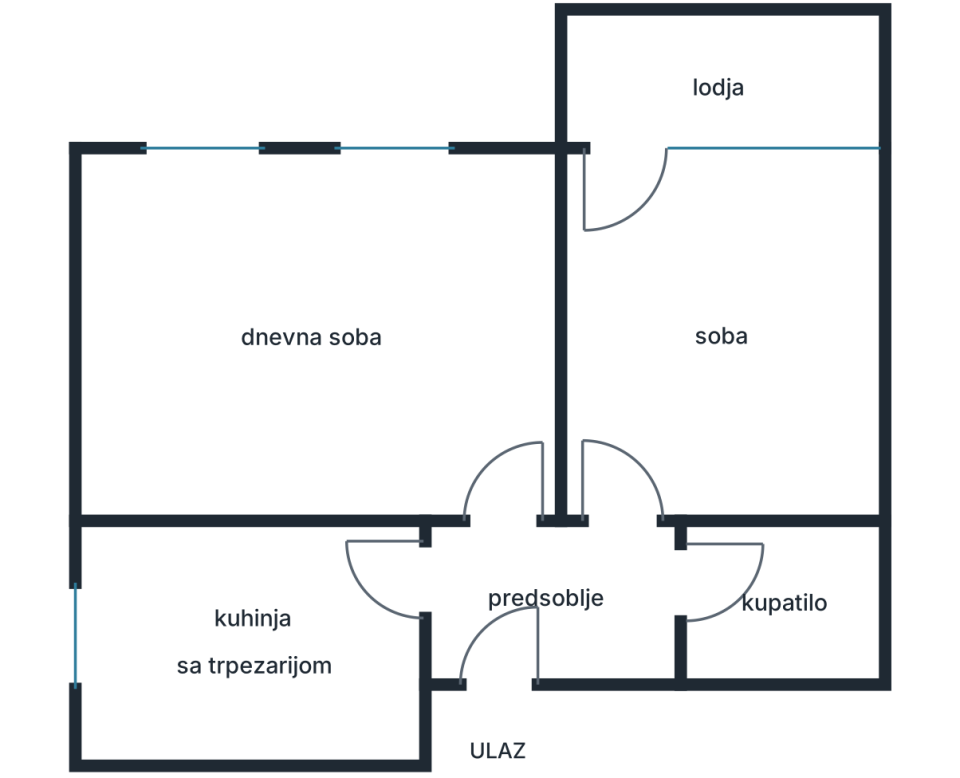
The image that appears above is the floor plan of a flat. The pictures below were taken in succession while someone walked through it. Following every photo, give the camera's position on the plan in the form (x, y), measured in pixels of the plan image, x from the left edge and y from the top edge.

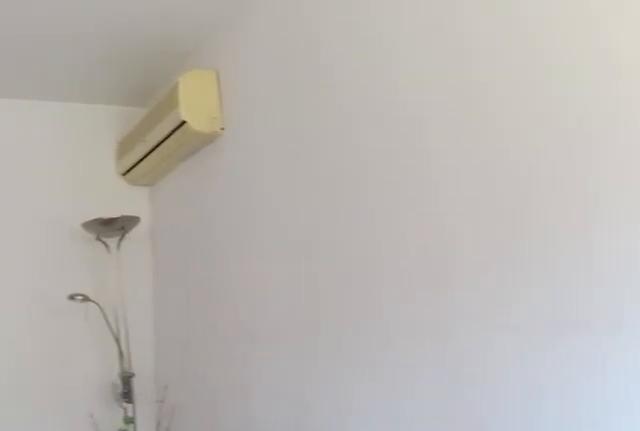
(191, 196)
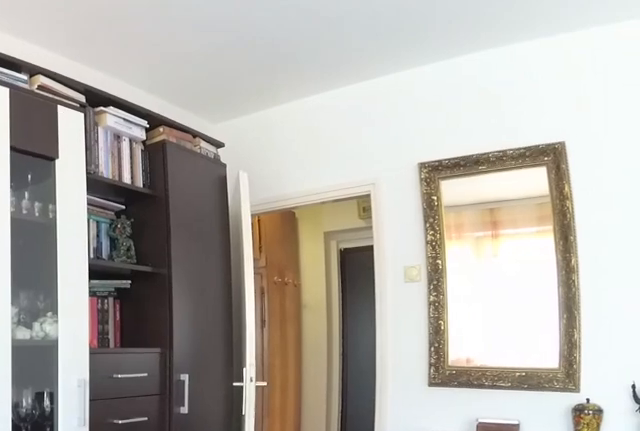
(280, 297)
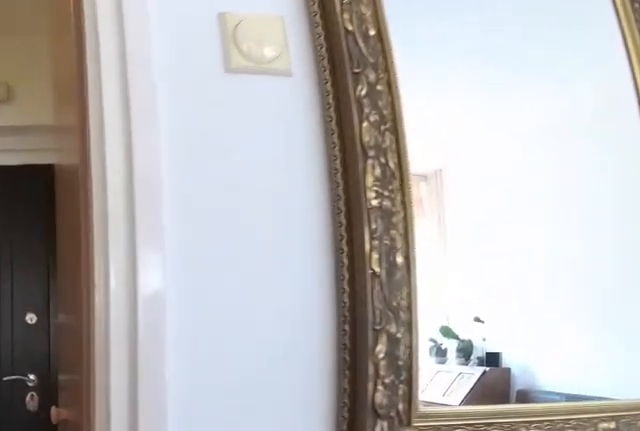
(492, 444)
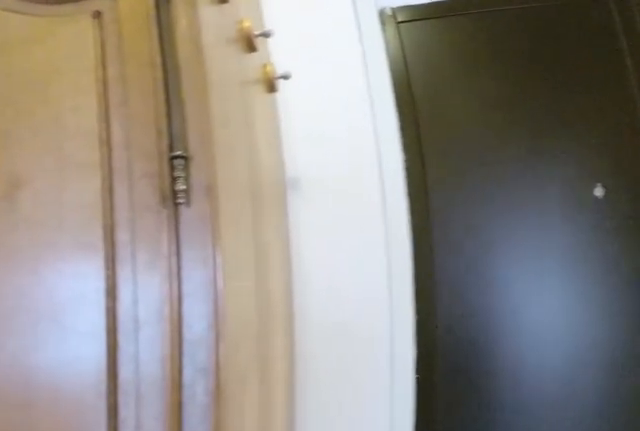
(515, 597)
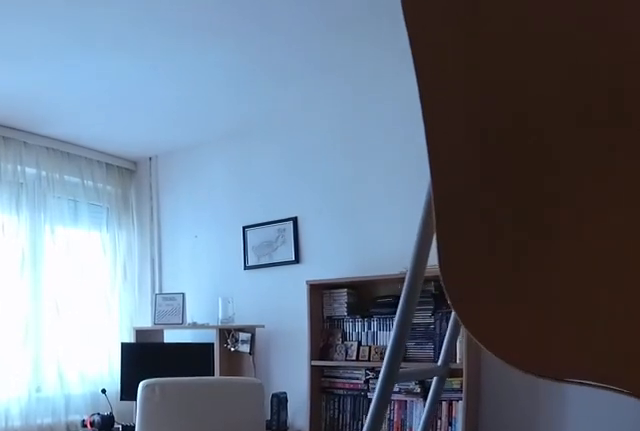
(604, 487)
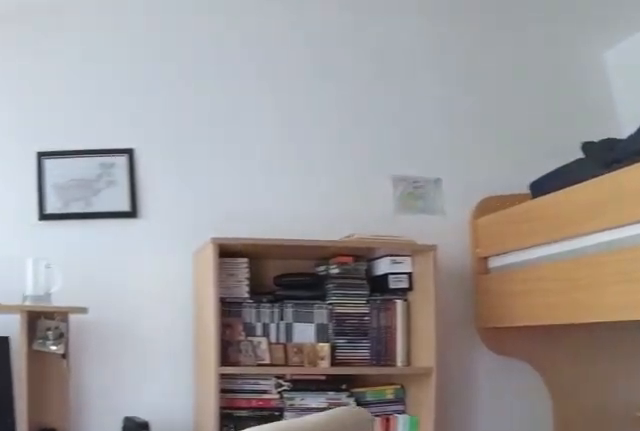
(631, 345)
